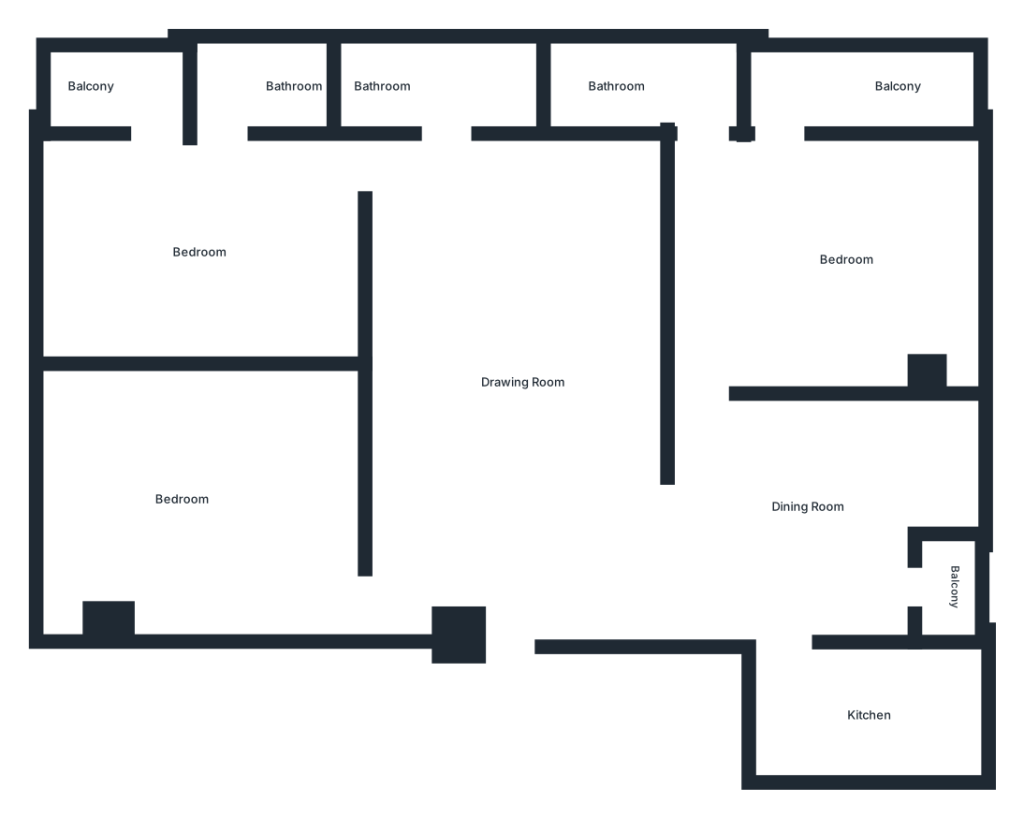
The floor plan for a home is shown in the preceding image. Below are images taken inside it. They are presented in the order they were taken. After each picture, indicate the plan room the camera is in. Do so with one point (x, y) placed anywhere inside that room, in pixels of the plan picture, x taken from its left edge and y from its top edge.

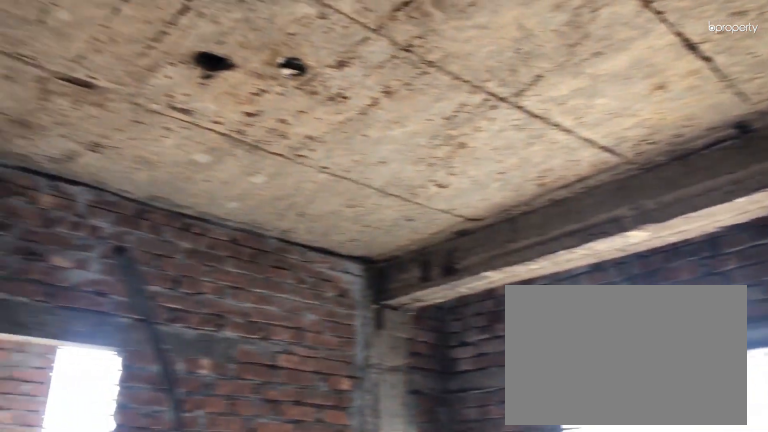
(831, 265)
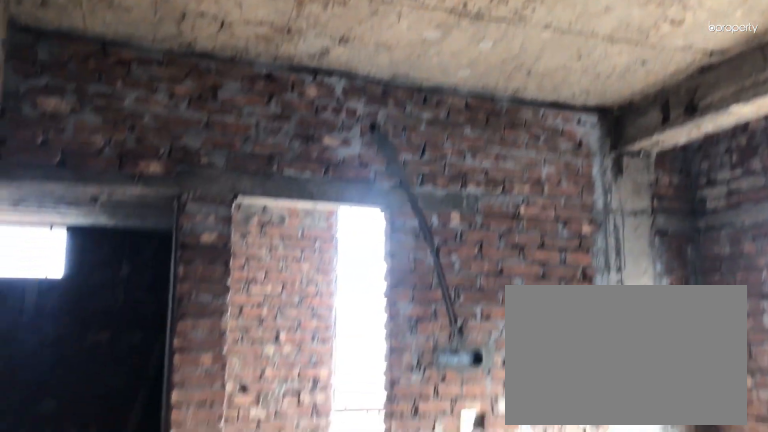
(831, 265)
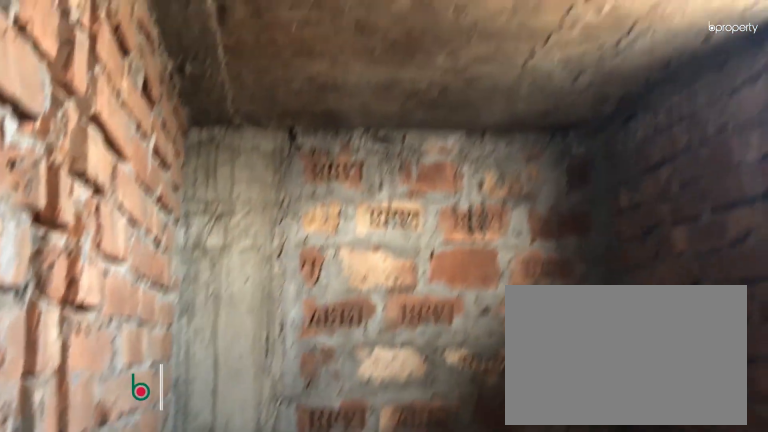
(629, 83)
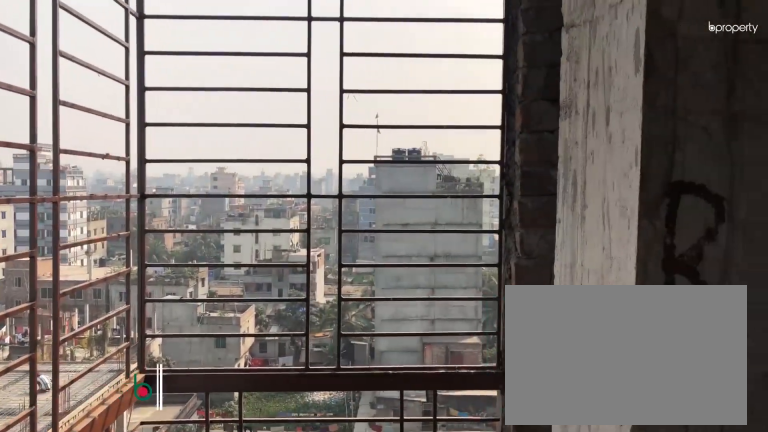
(866, 89)
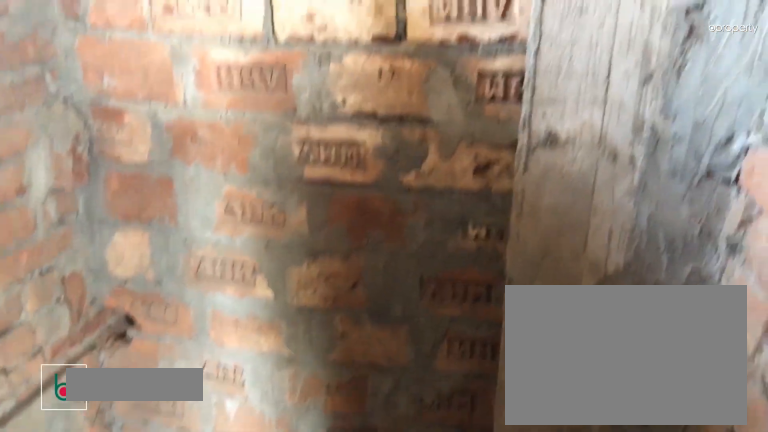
(266, 92)
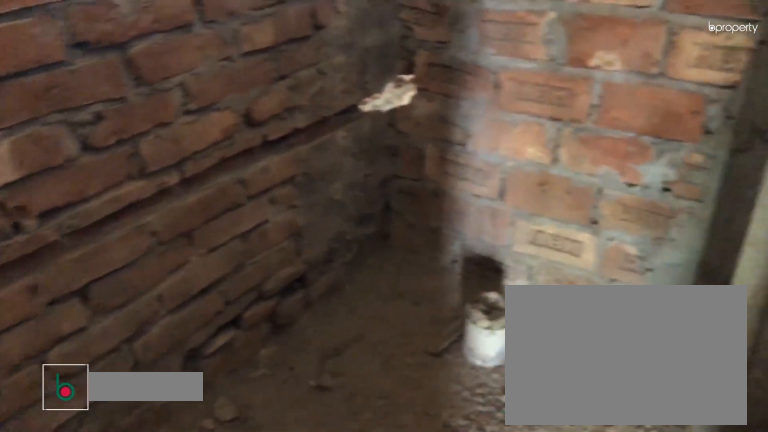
(442, 94)
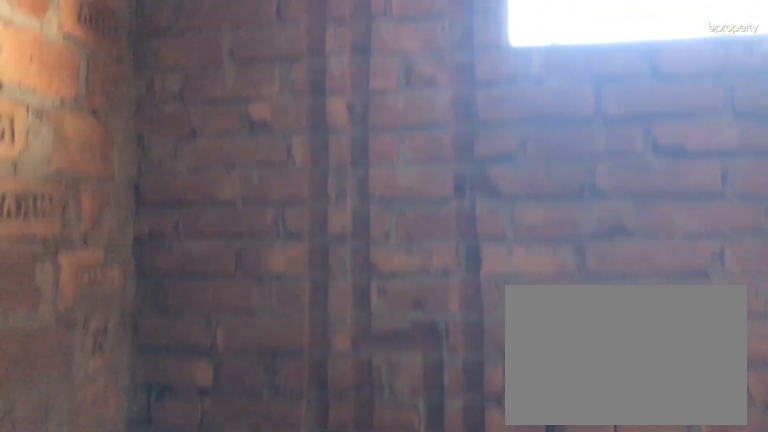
(442, 94)
